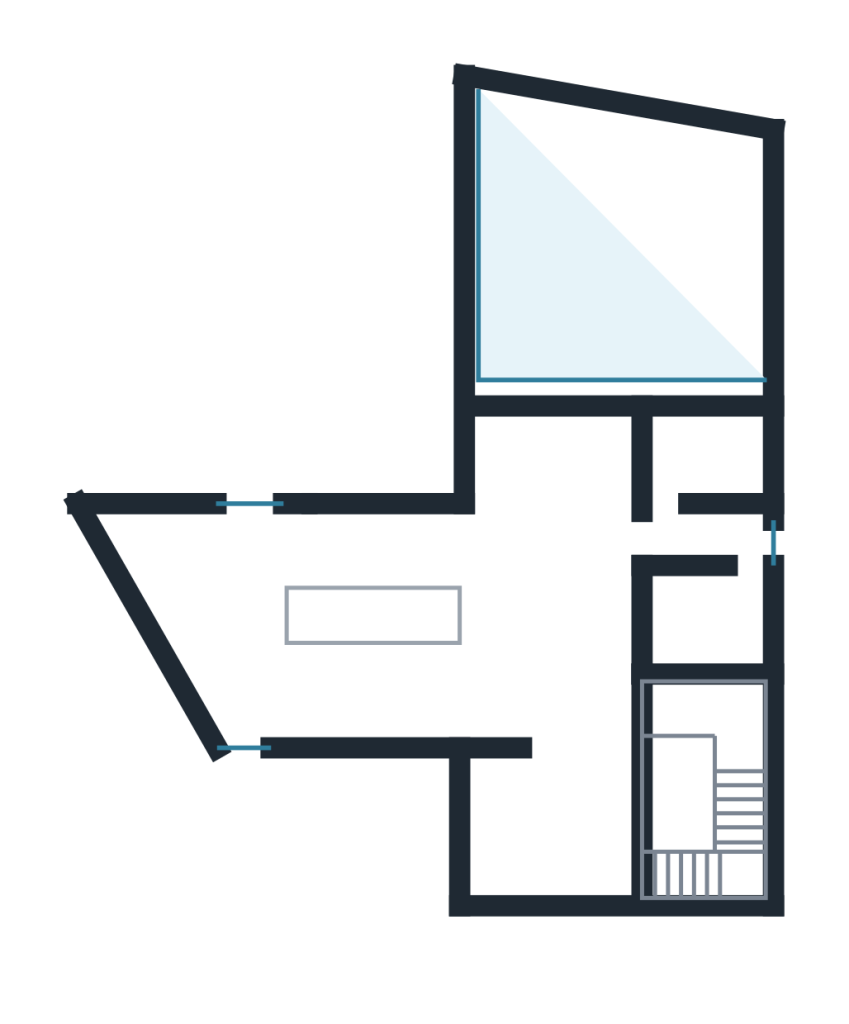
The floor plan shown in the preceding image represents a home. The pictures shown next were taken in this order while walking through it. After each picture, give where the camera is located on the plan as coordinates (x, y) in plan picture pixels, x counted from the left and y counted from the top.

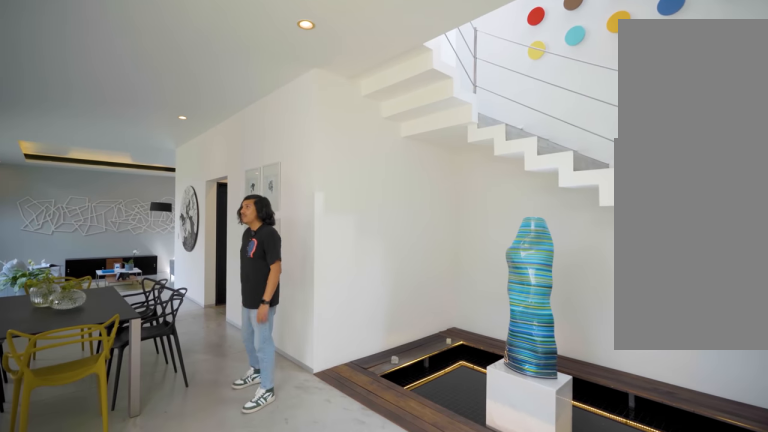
(586, 830)
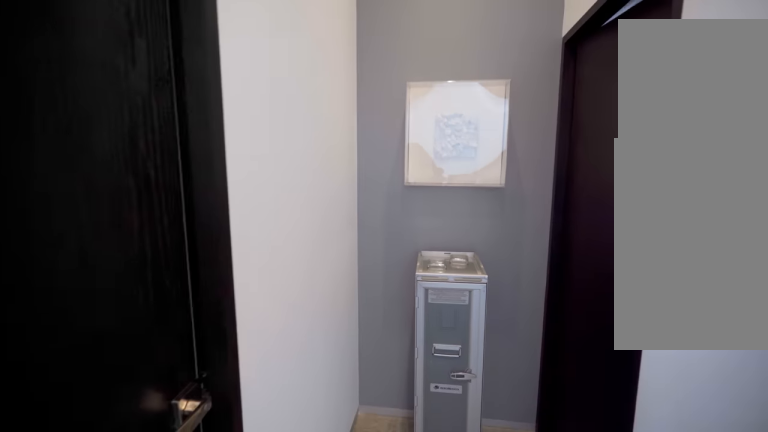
(743, 554)
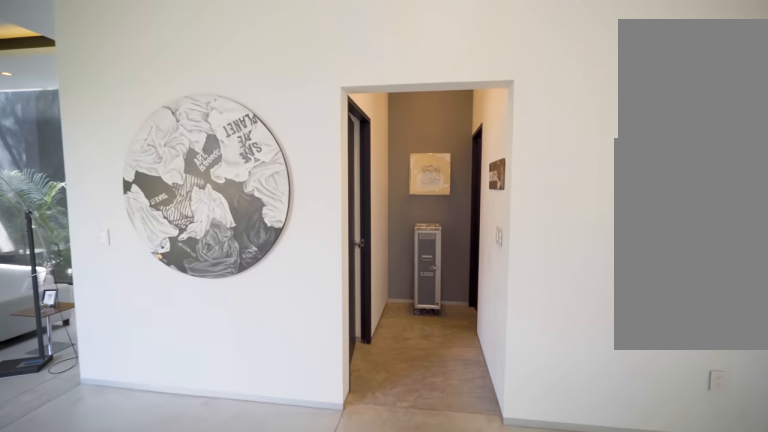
(628, 534)
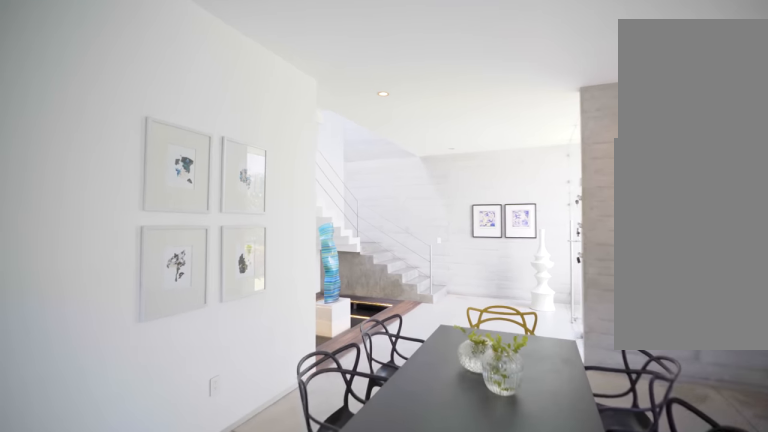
(595, 547)
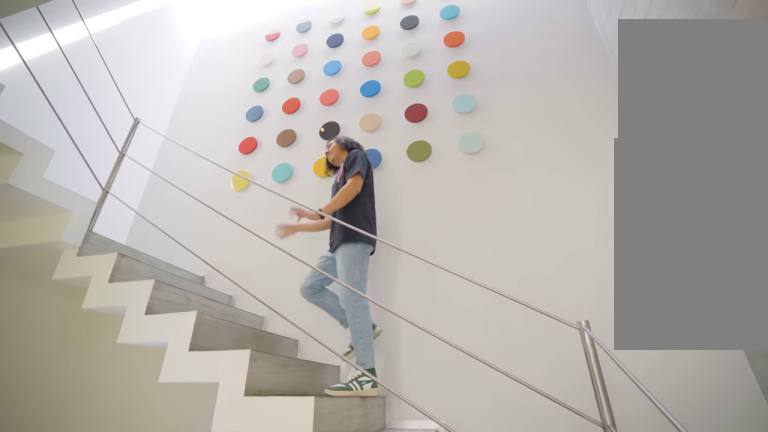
(600, 790)
